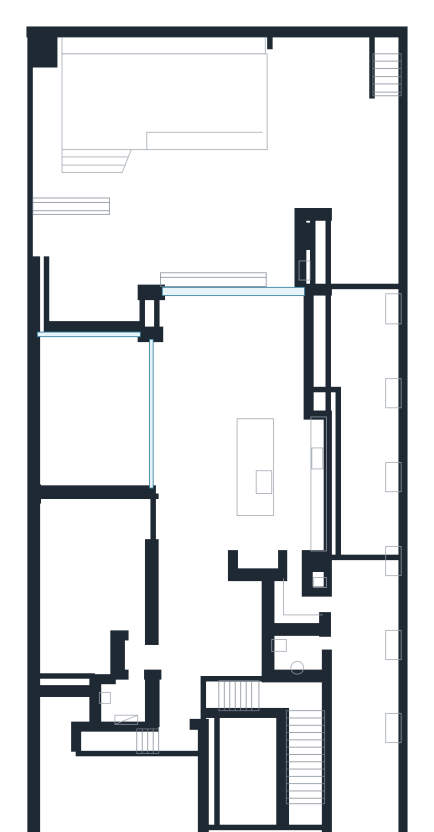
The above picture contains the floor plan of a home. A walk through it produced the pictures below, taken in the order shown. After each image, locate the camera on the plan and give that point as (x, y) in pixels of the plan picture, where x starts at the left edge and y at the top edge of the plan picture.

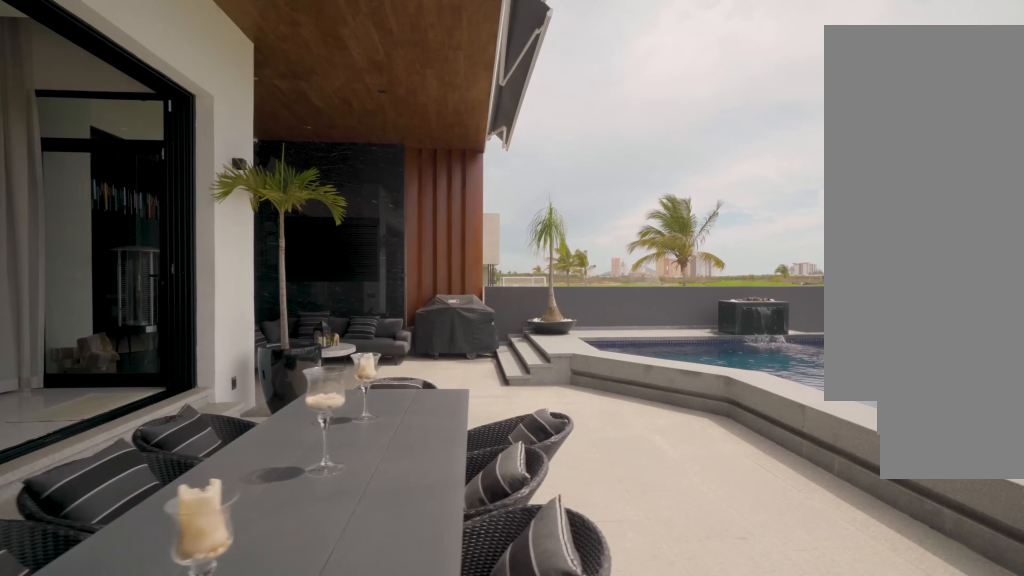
(280, 196)
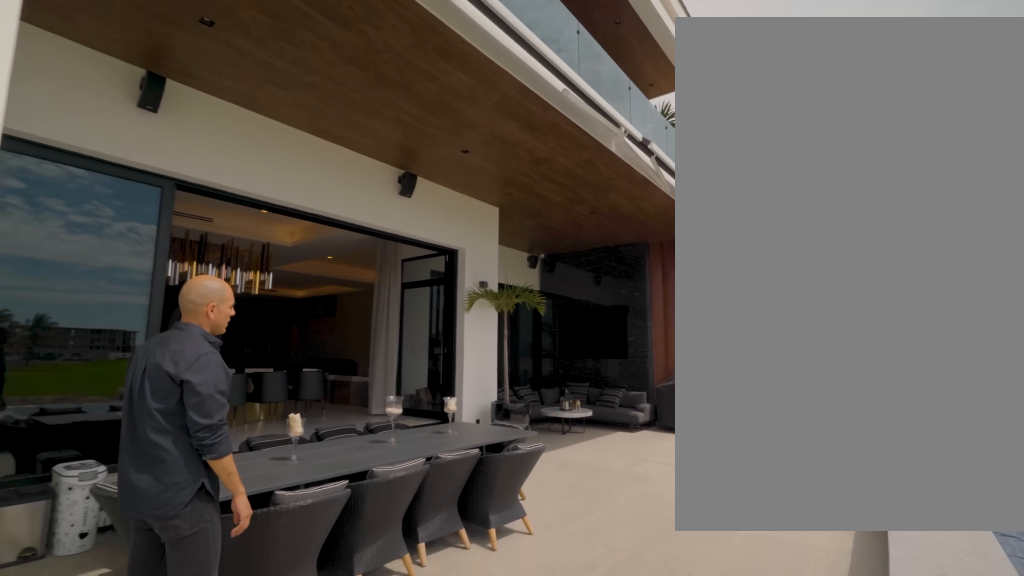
(299, 153)
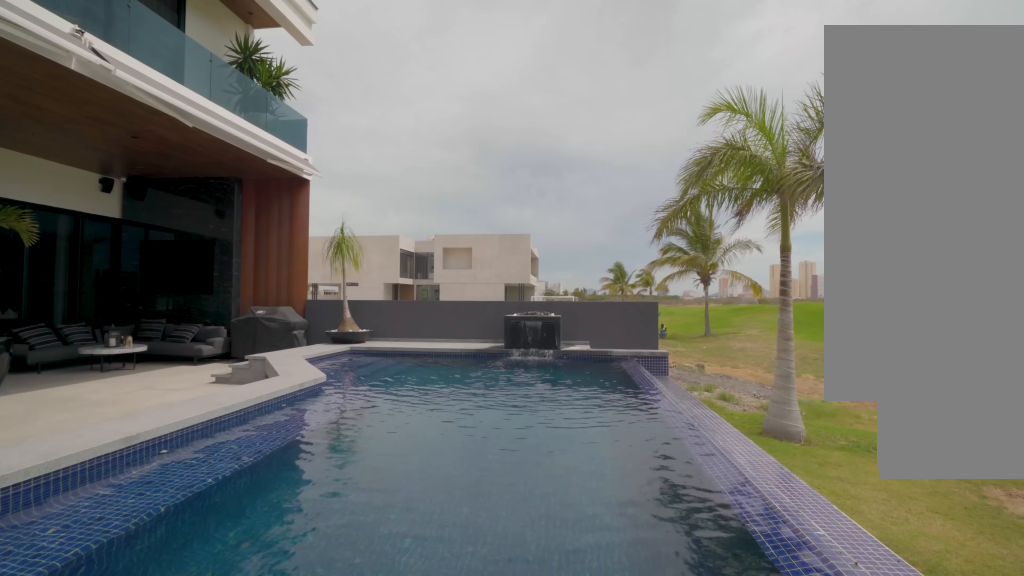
(299, 105)
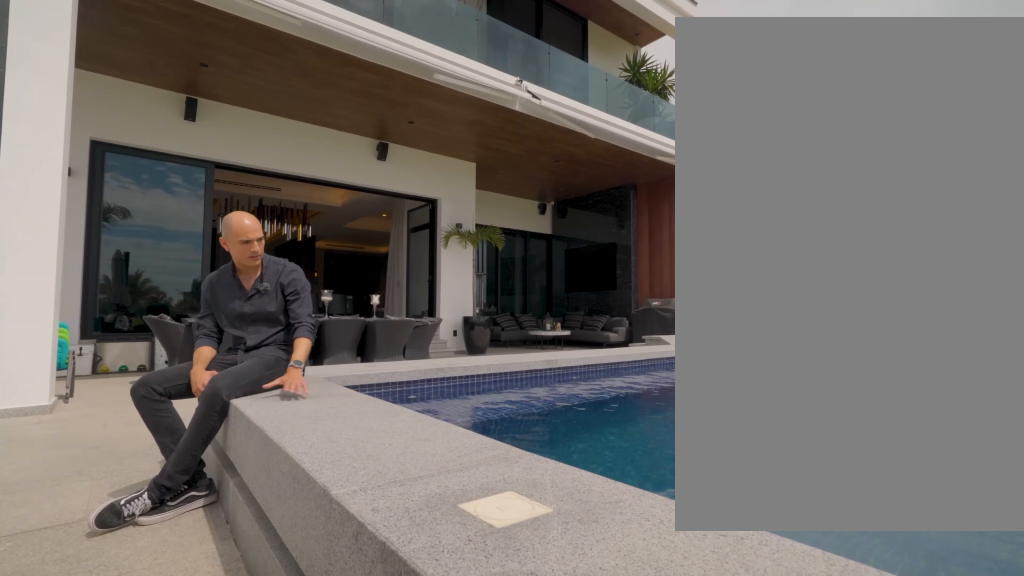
(300, 105)
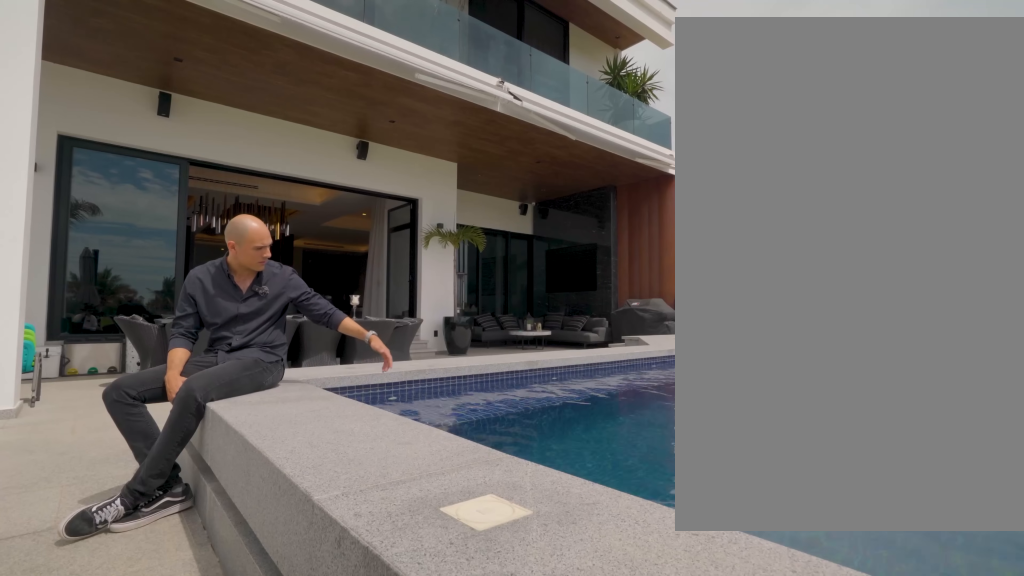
(299, 105)
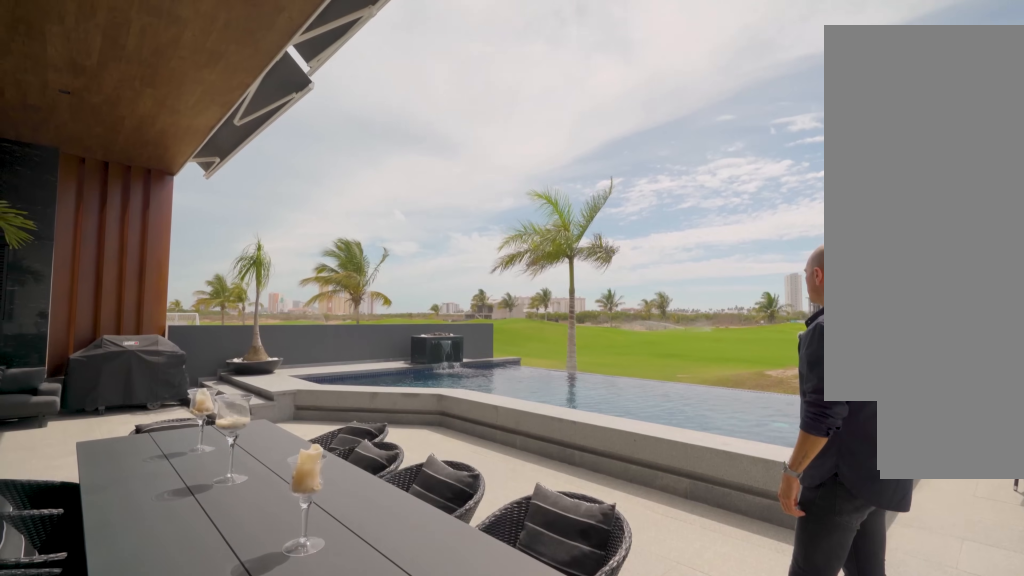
(273, 257)
